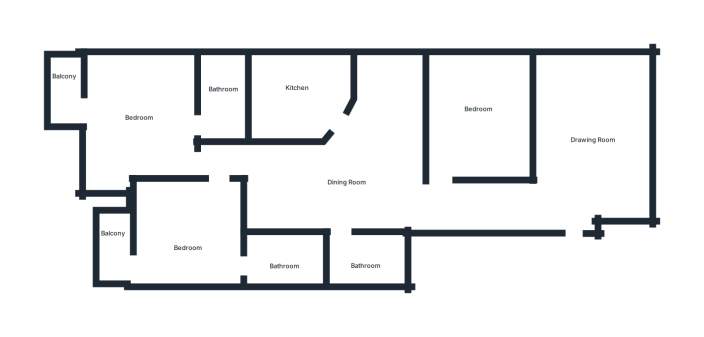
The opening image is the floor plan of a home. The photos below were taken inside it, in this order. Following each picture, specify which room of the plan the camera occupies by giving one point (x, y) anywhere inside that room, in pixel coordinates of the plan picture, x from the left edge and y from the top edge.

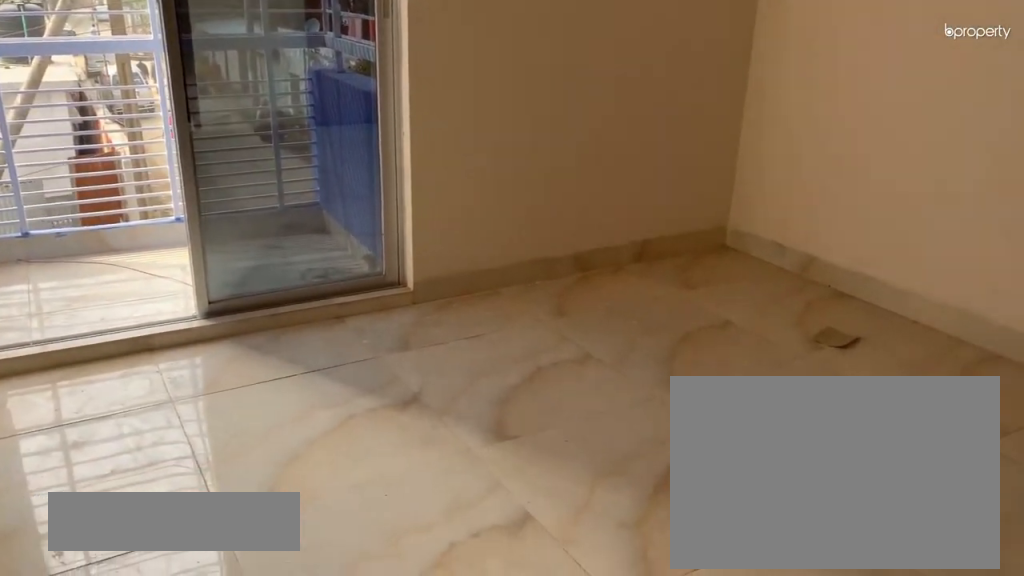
(192, 235)
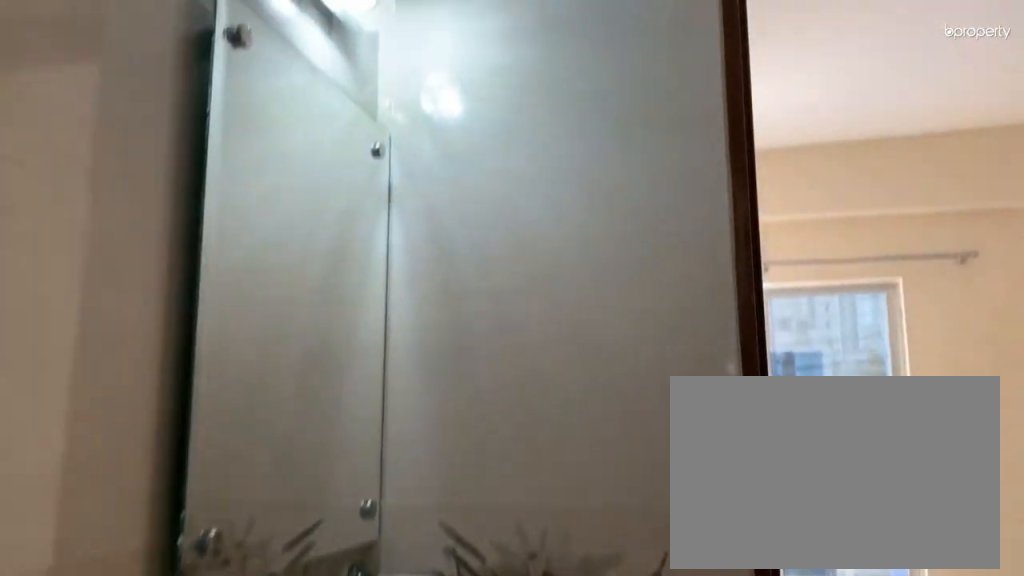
(283, 261)
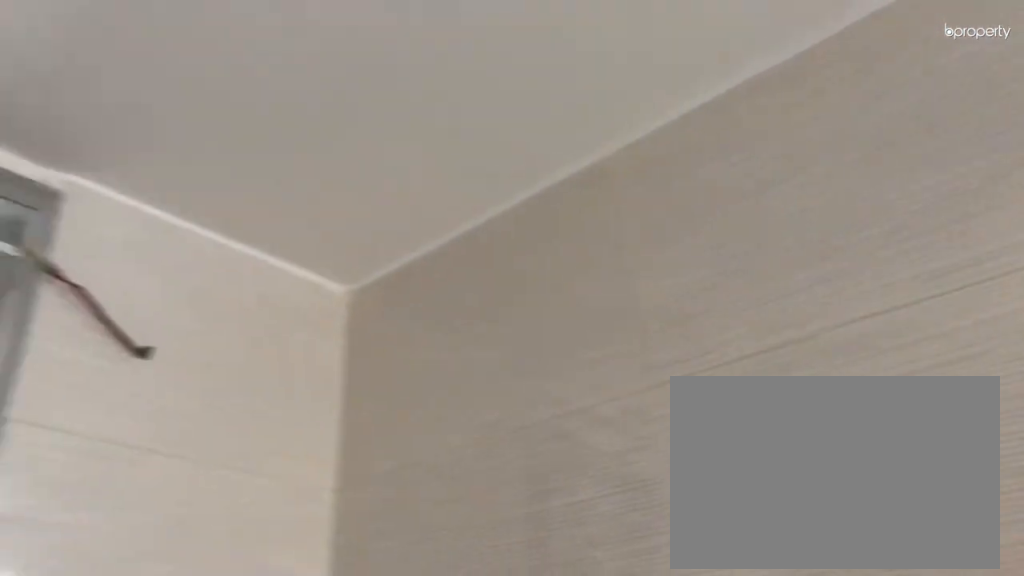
(283, 261)
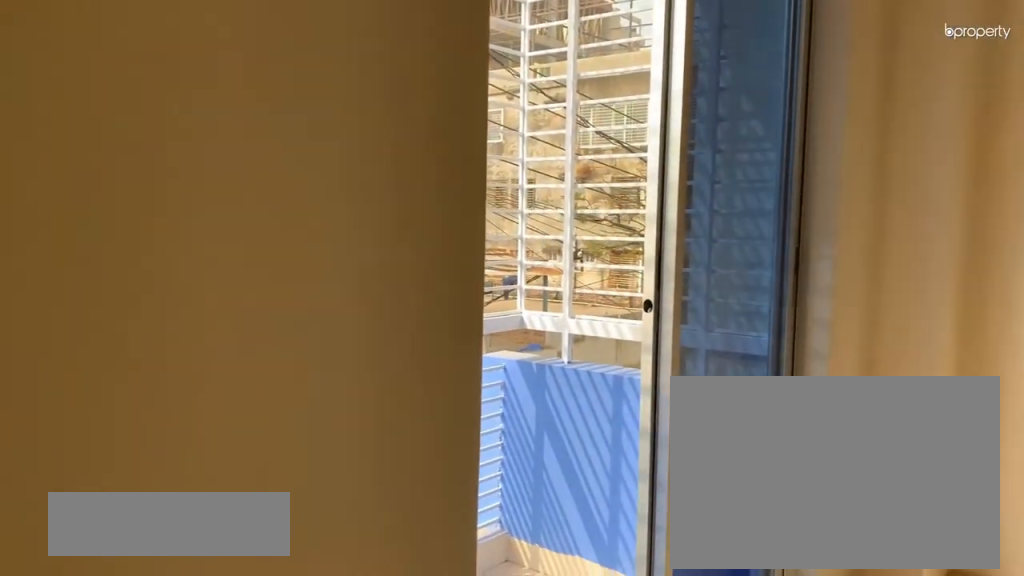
(149, 135)
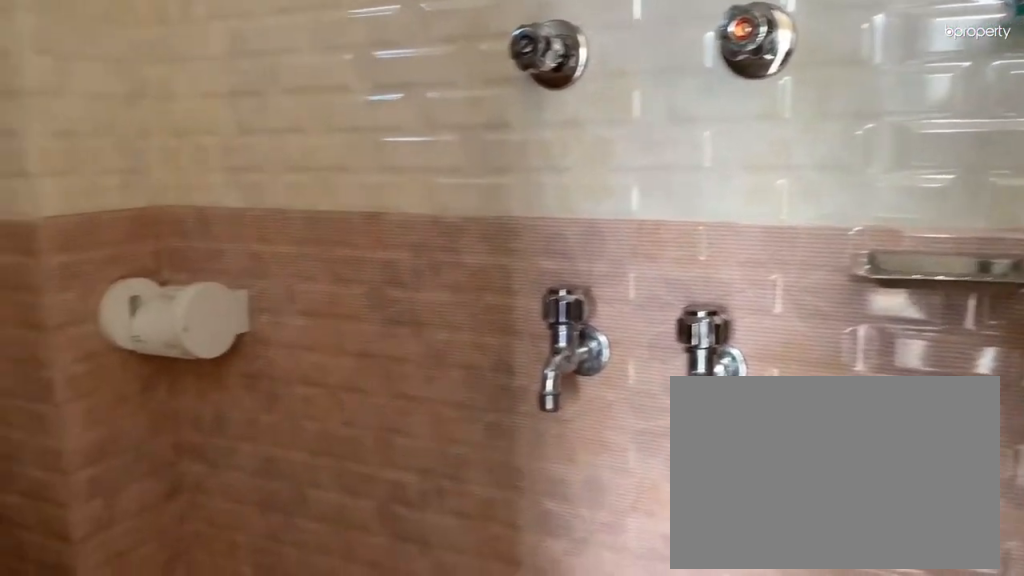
(225, 106)
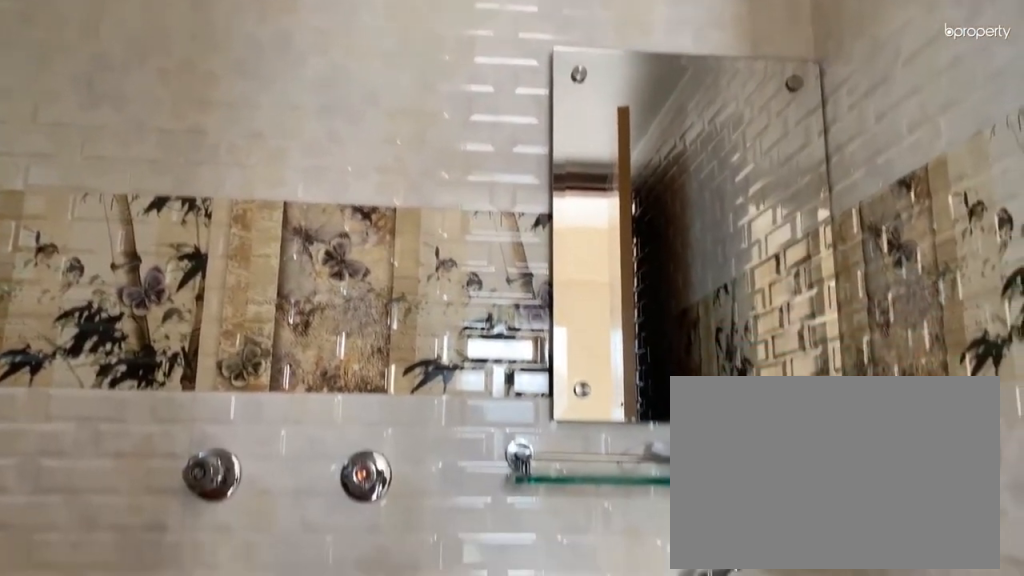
(225, 106)
